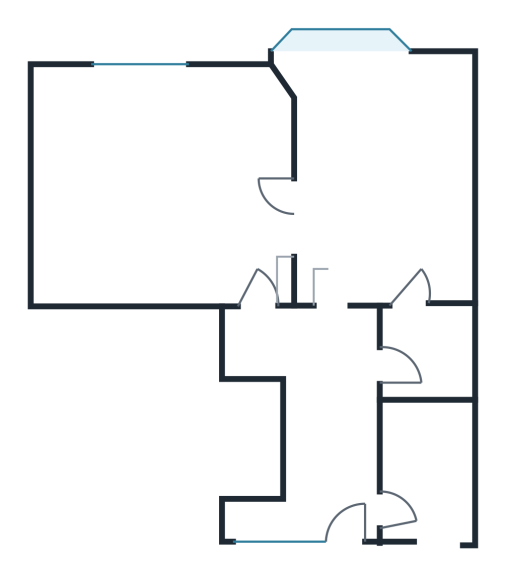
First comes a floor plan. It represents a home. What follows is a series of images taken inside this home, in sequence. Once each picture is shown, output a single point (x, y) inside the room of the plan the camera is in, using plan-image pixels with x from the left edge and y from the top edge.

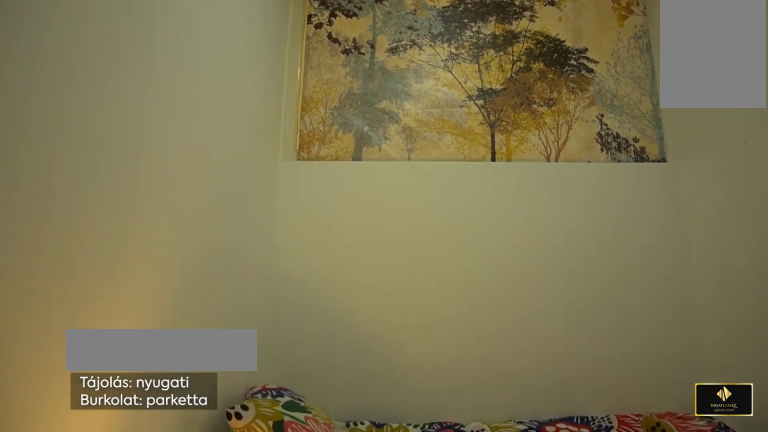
(434, 457)
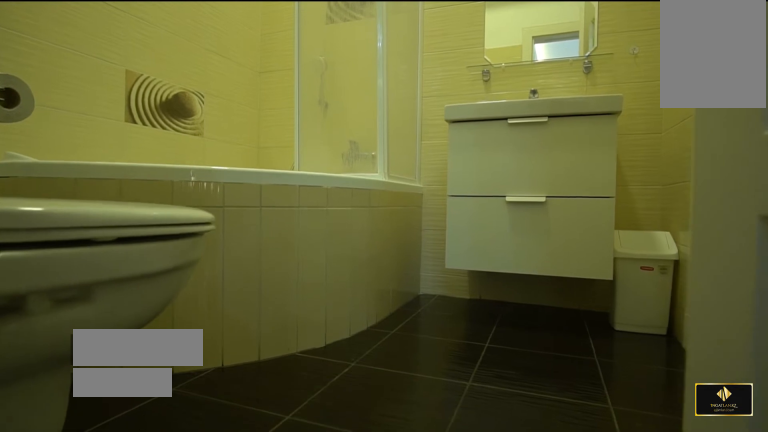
(434, 348)
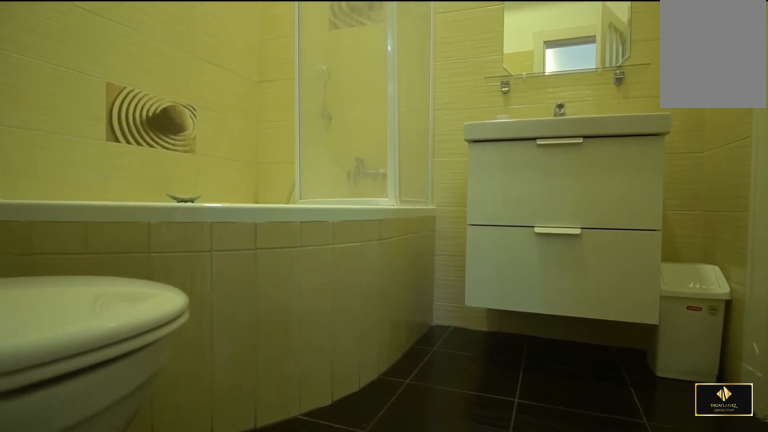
(434, 348)
